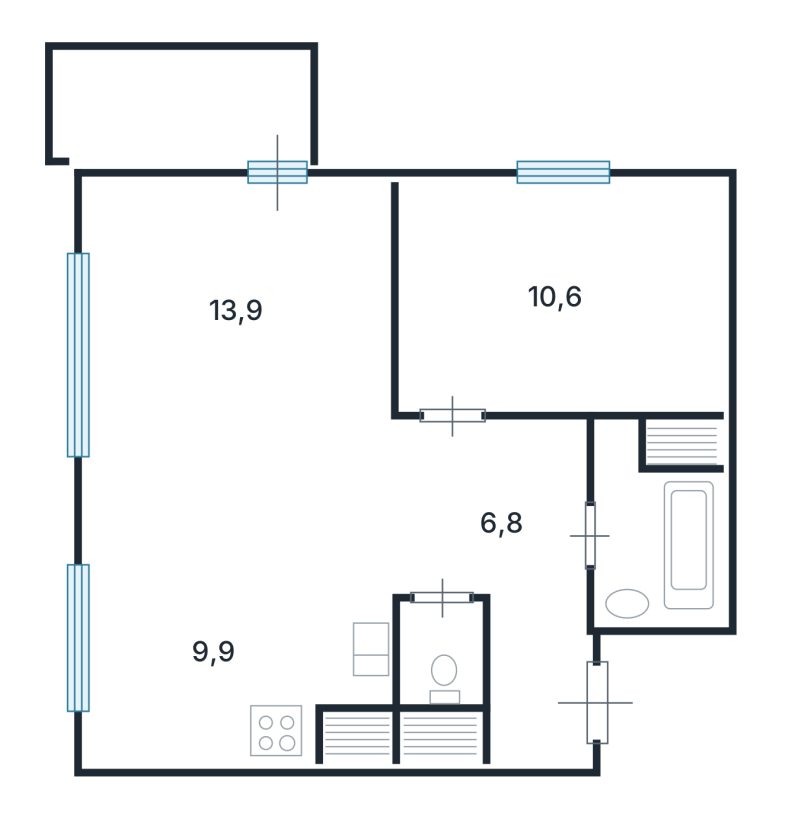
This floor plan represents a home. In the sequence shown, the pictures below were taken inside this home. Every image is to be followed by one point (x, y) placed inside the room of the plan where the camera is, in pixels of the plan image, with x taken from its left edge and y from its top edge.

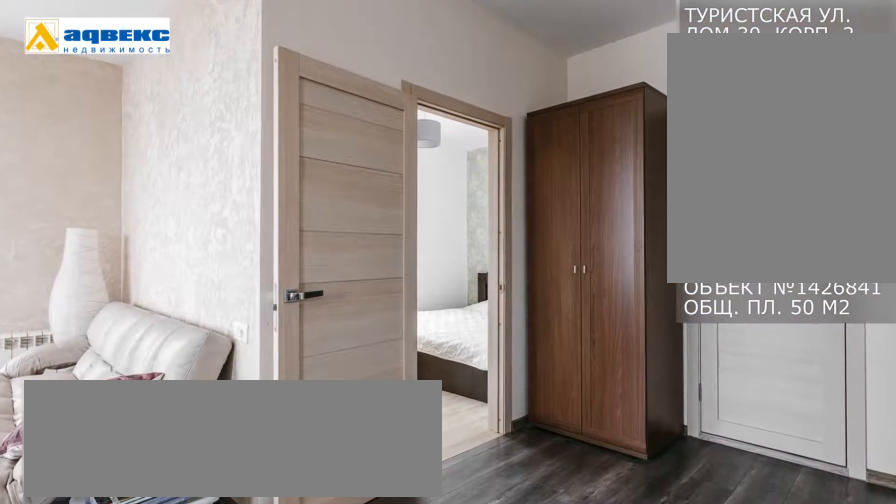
(505, 511)
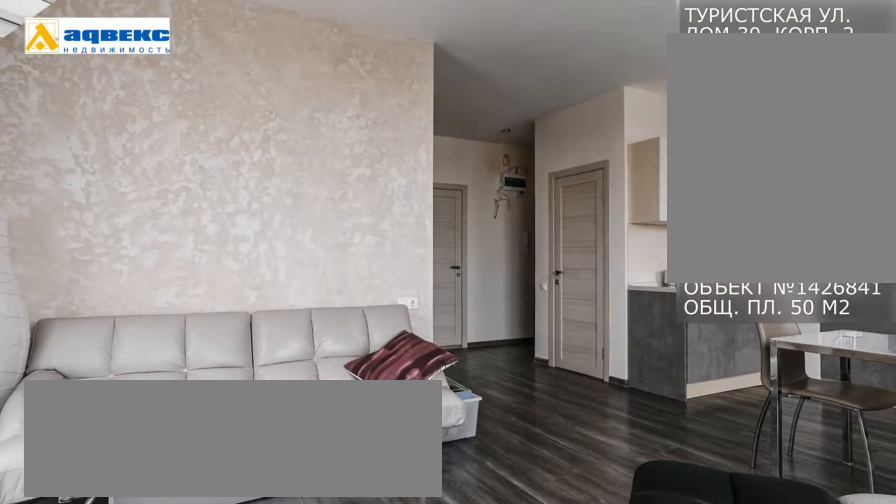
(246, 320)
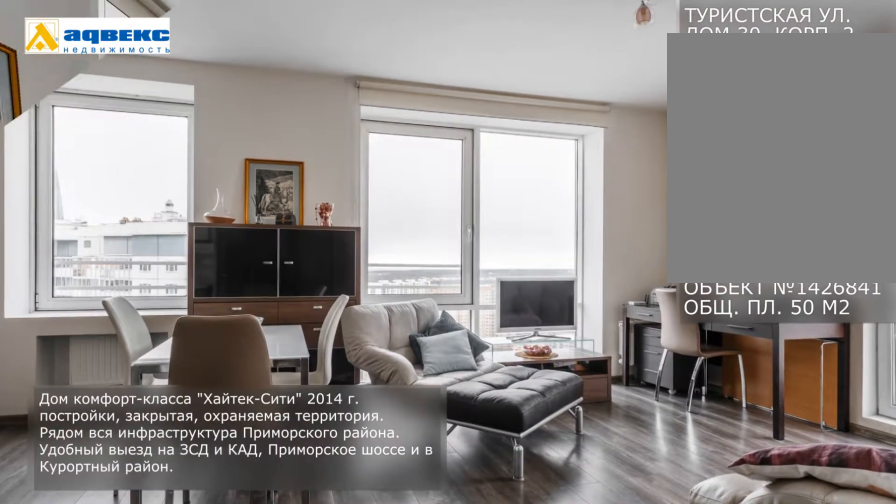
(246, 320)
